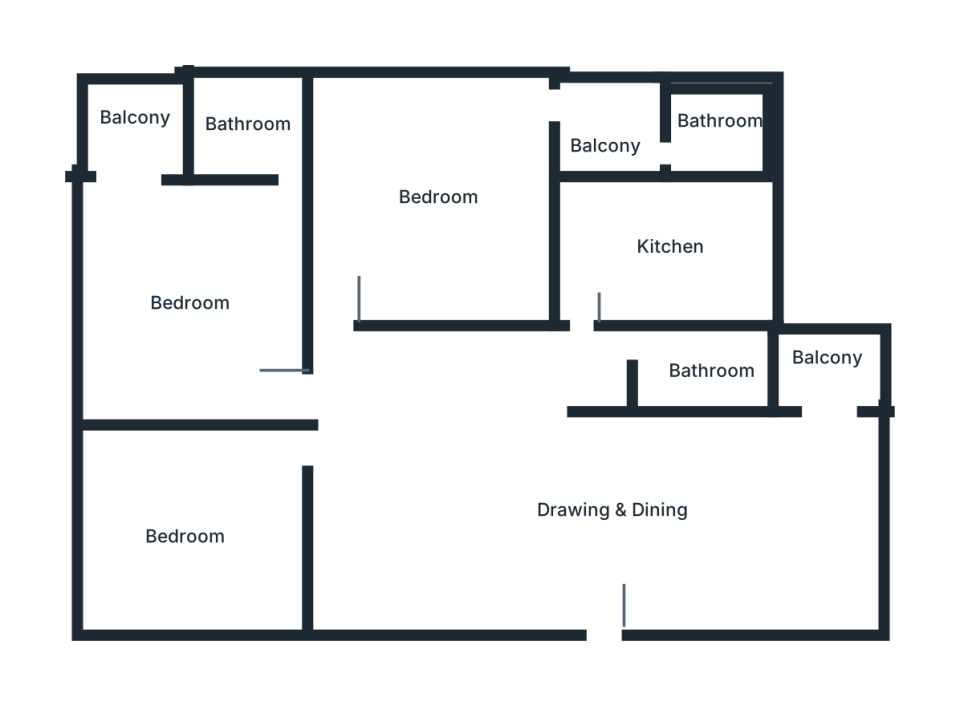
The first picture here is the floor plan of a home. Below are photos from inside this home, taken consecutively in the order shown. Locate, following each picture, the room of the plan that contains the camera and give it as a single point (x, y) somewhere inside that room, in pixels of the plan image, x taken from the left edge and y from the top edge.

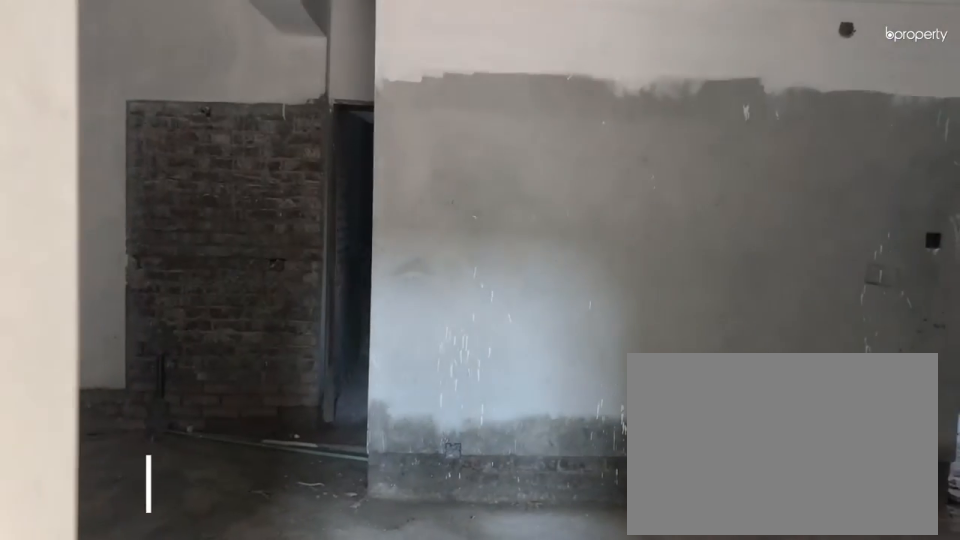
(603, 624)
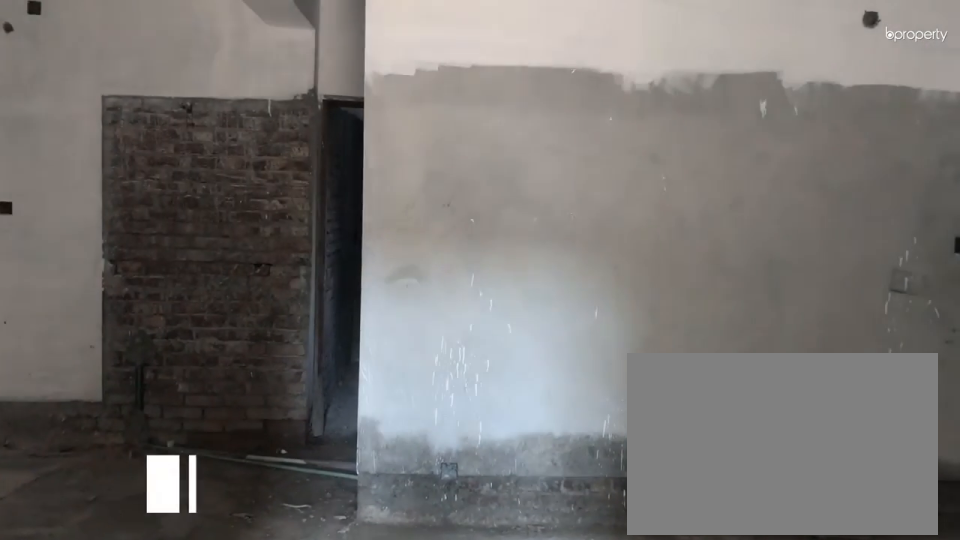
(603, 624)
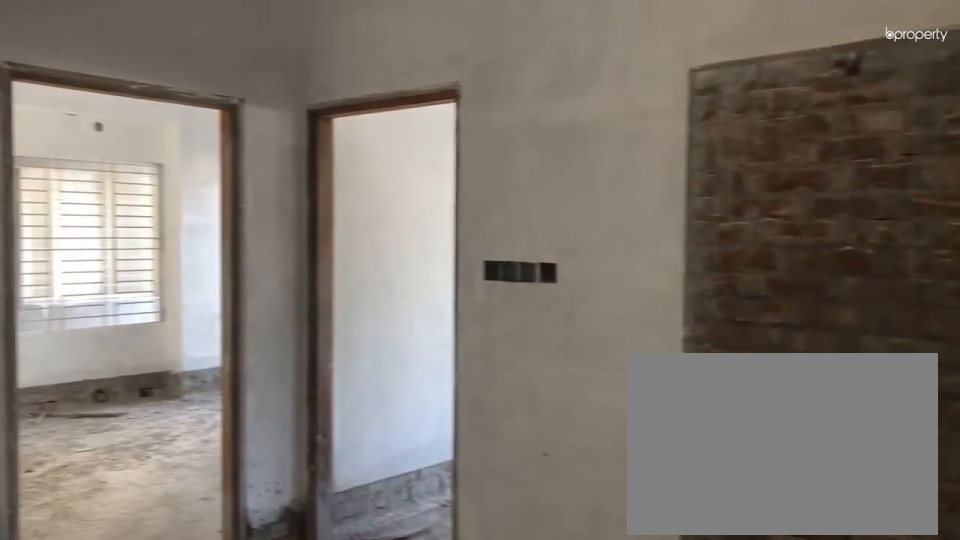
(352, 390)
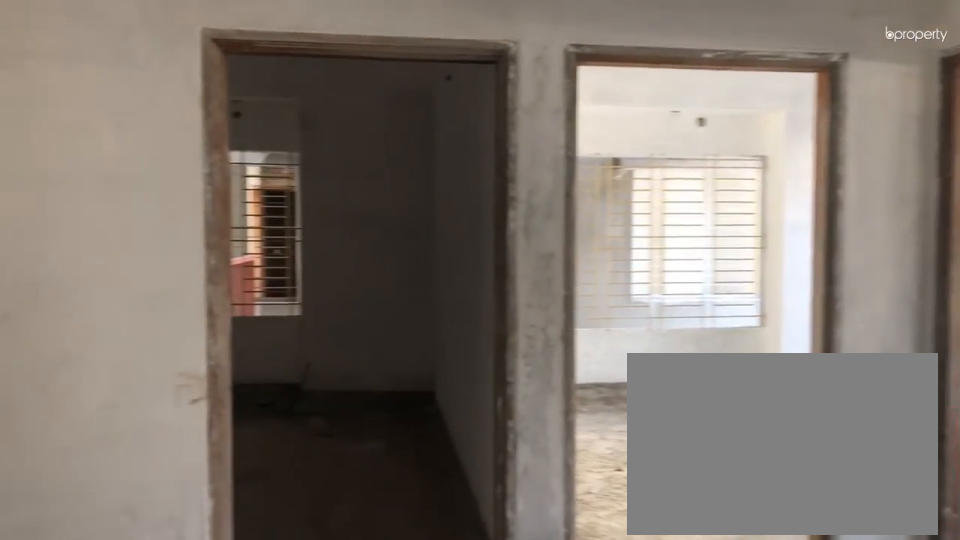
(352, 390)
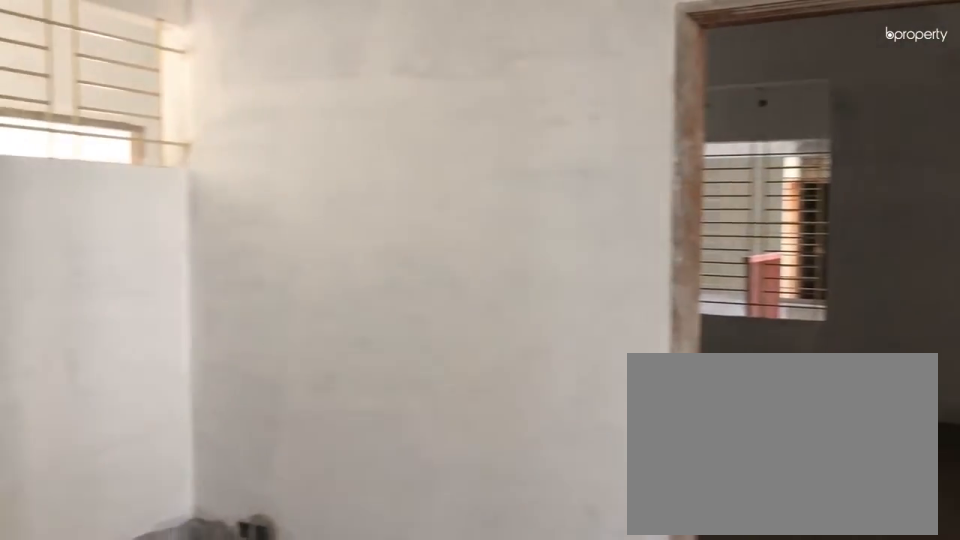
(374, 585)
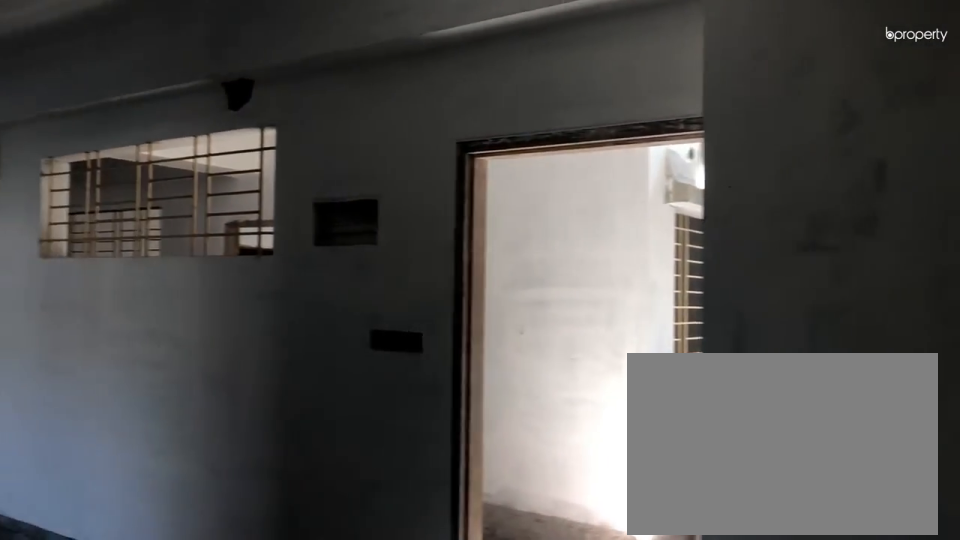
(649, 567)
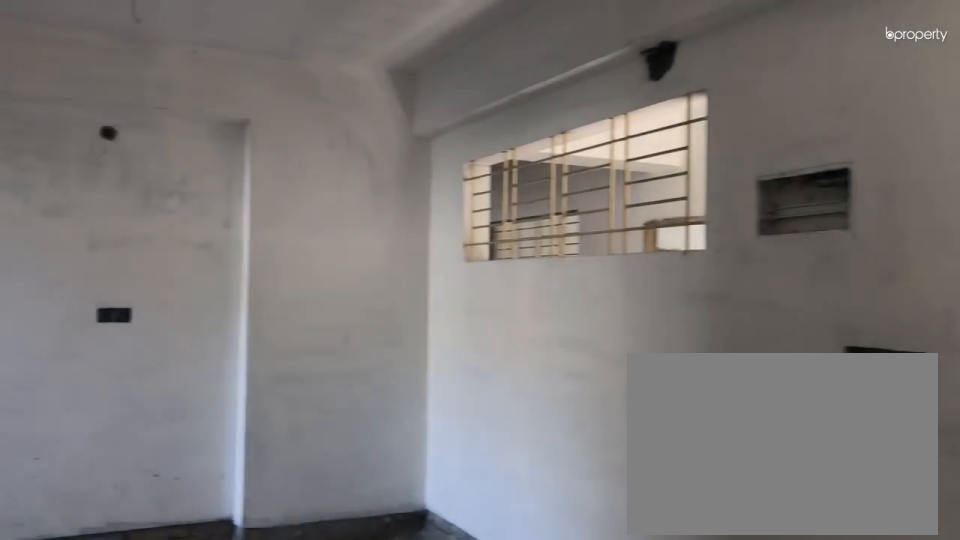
(811, 518)
